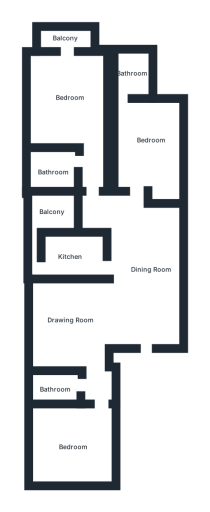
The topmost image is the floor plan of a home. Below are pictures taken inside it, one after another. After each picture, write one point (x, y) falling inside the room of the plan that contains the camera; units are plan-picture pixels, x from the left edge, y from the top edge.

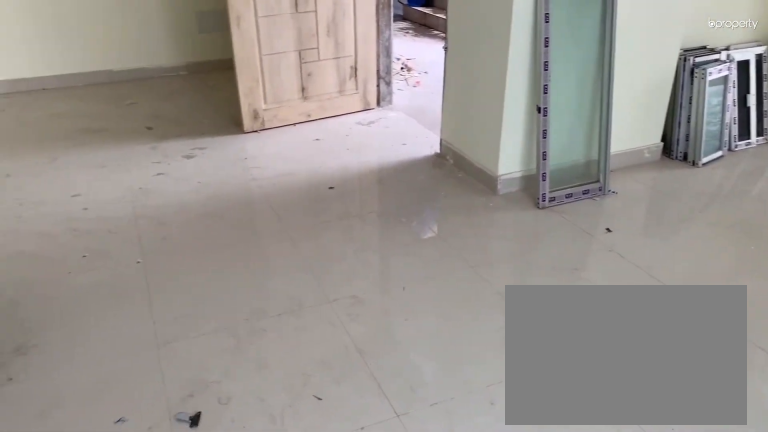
(66, 316)
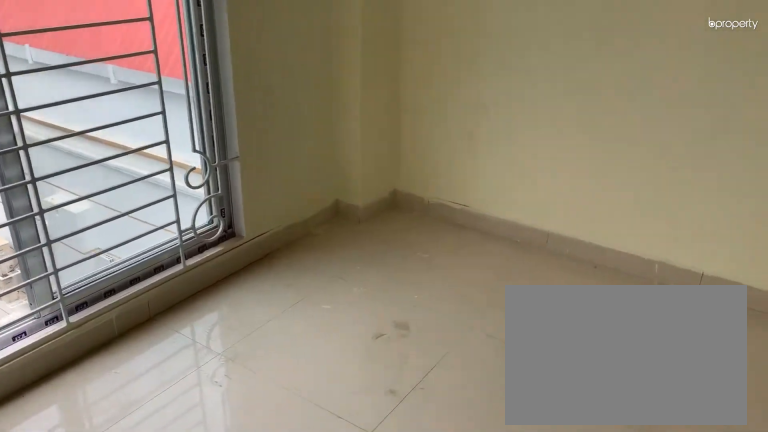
(72, 445)
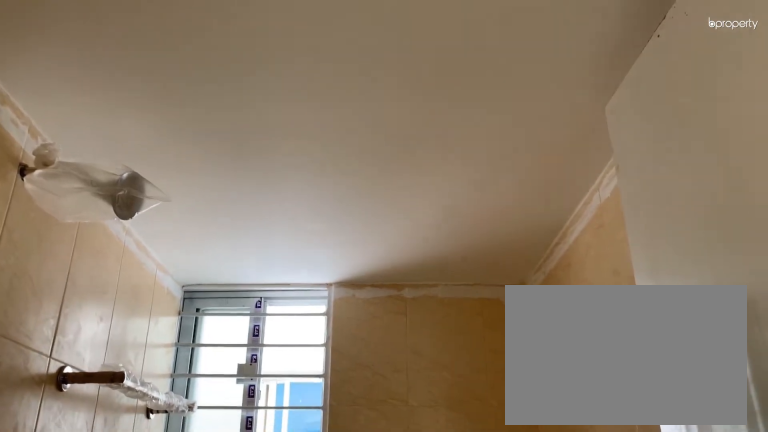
(58, 385)
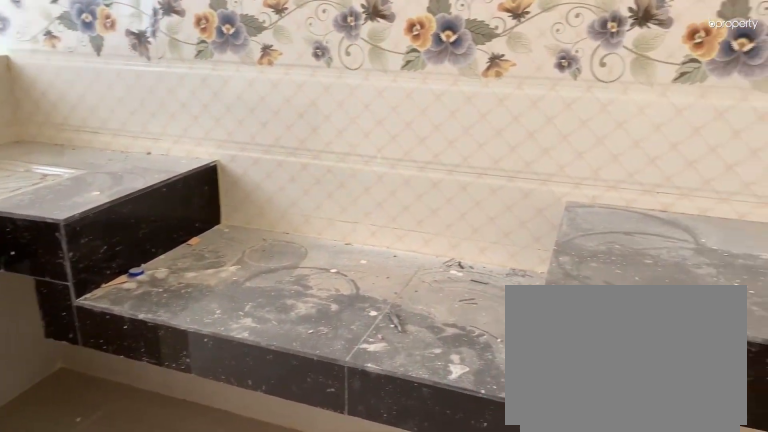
(73, 254)
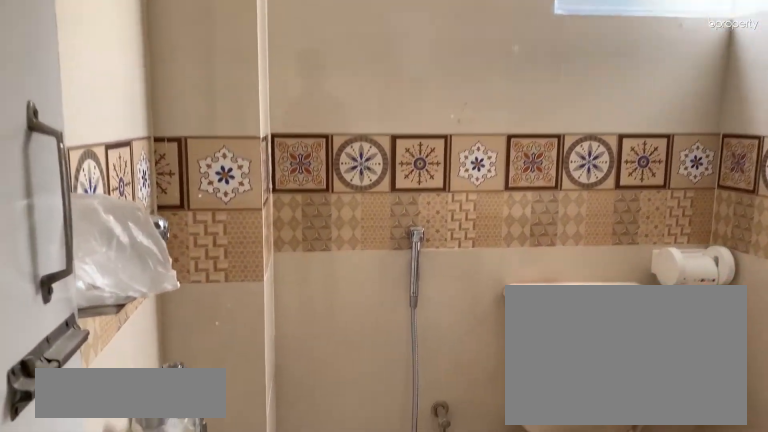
(132, 76)
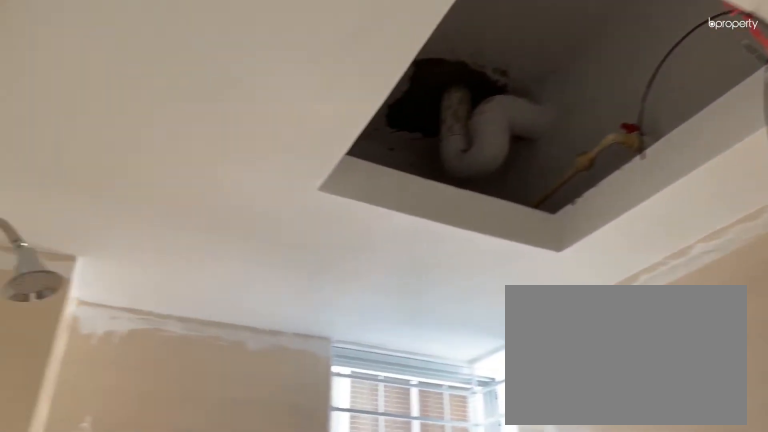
(132, 76)
